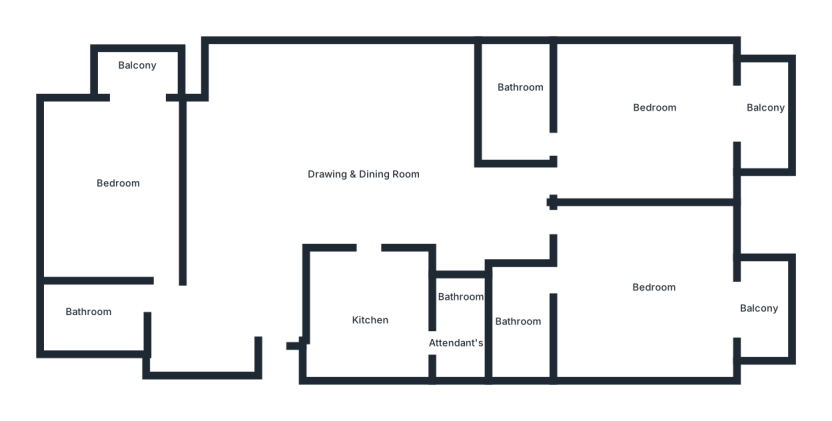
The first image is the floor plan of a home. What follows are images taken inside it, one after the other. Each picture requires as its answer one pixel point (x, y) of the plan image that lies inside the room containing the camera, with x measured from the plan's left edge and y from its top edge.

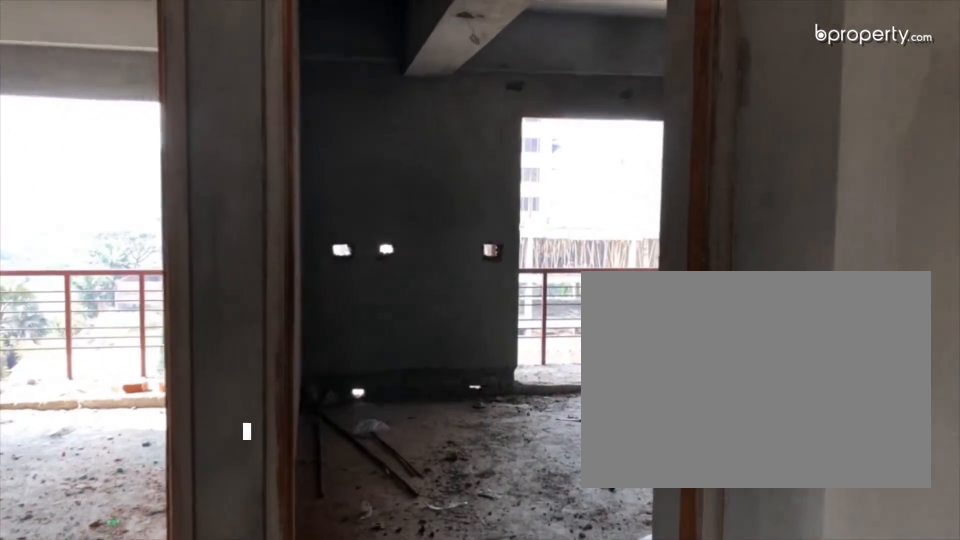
(559, 226)
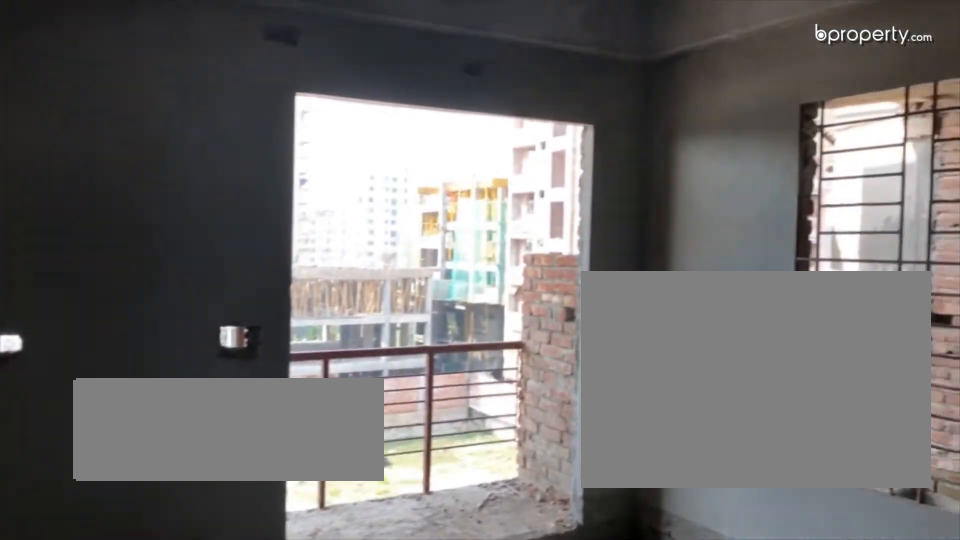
(637, 272)
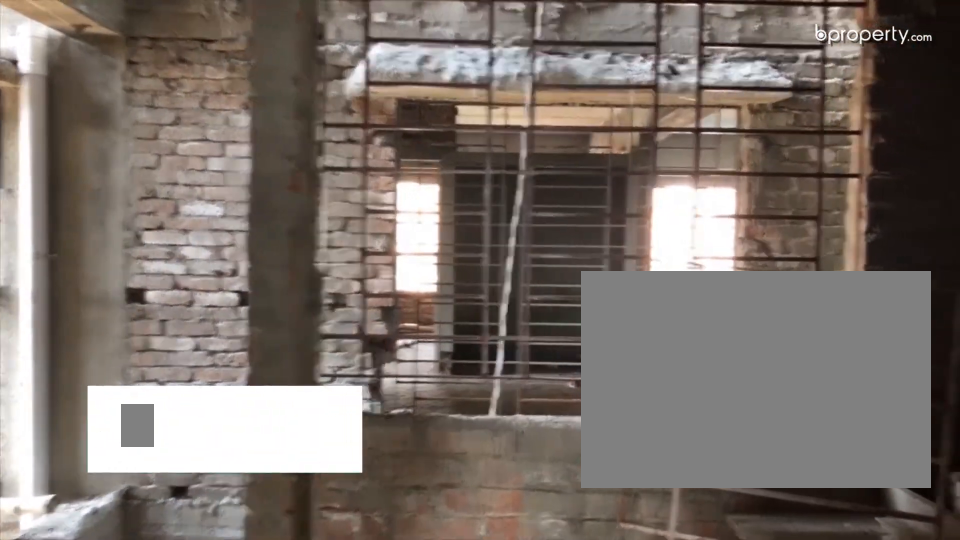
(370, 302)
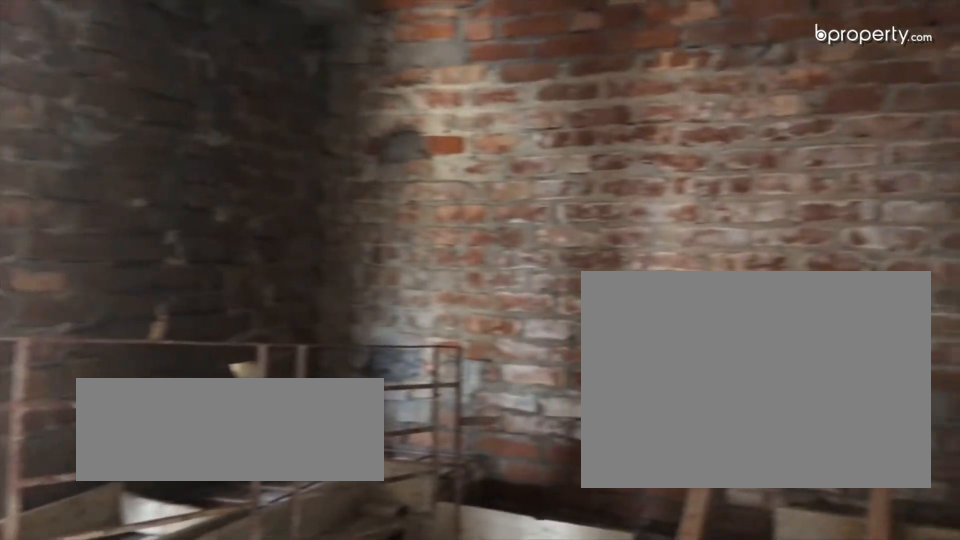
(370, 302)
